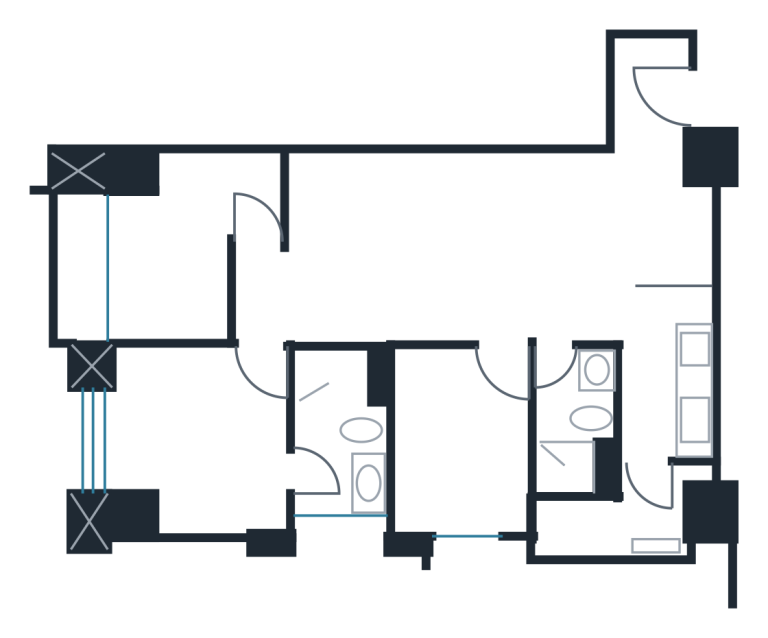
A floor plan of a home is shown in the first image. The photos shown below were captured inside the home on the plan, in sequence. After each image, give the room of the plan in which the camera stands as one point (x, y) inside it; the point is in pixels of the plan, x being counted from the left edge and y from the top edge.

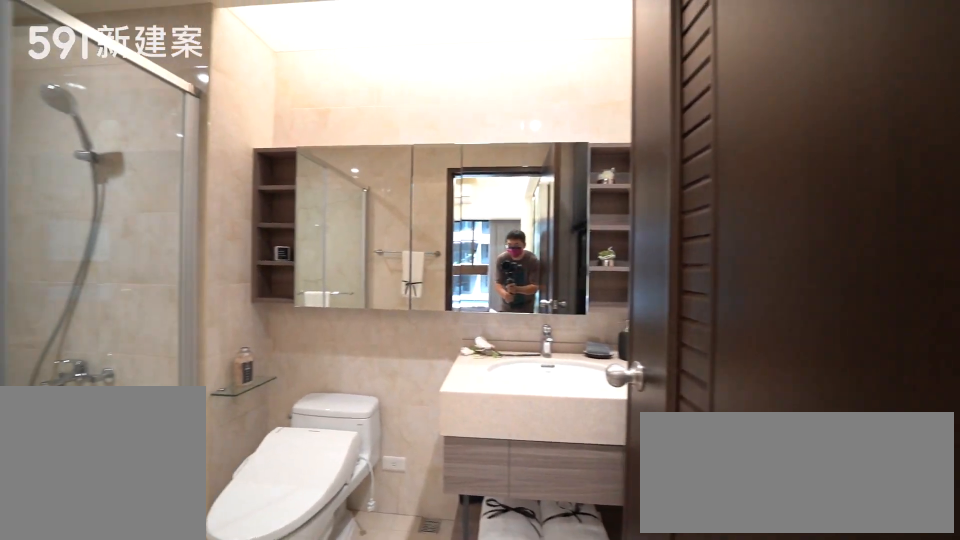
(338, 438)
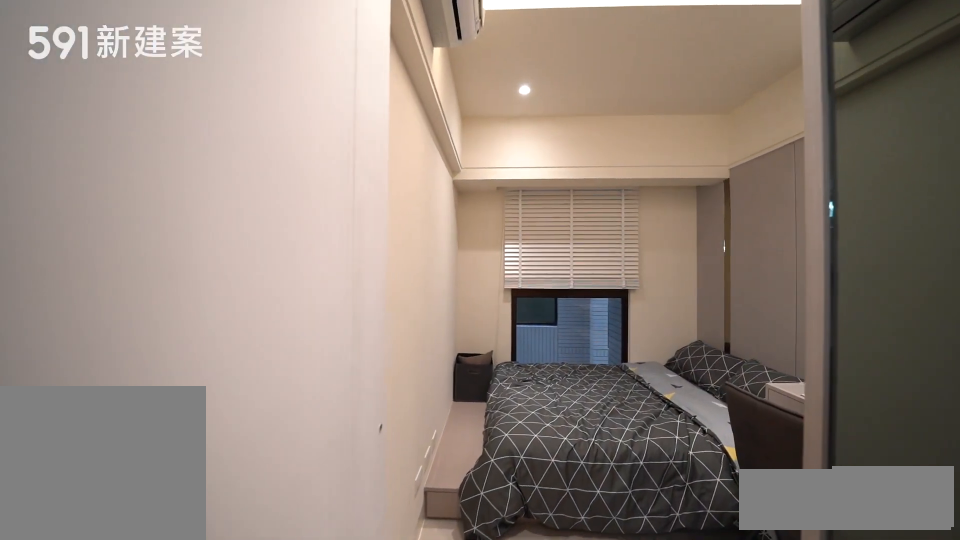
(457, 446)
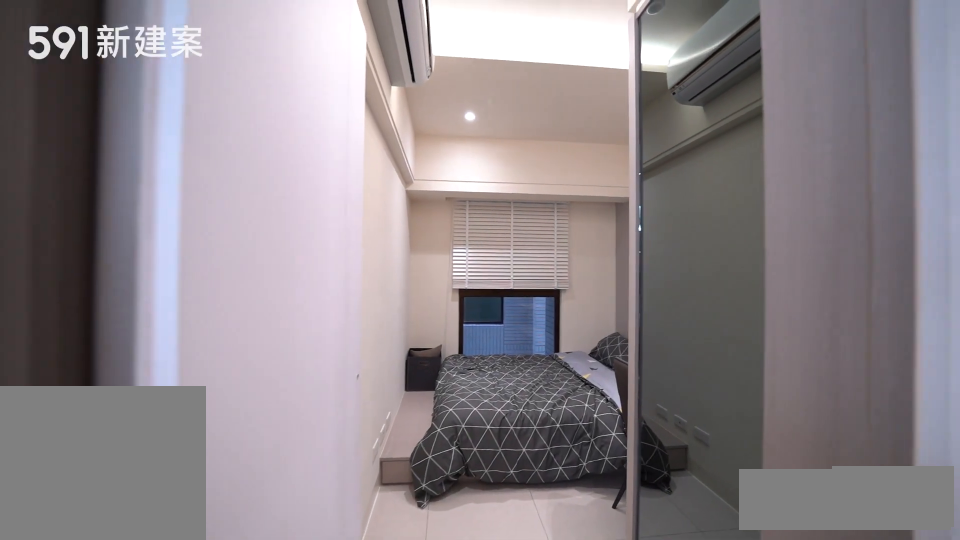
(457, 446)
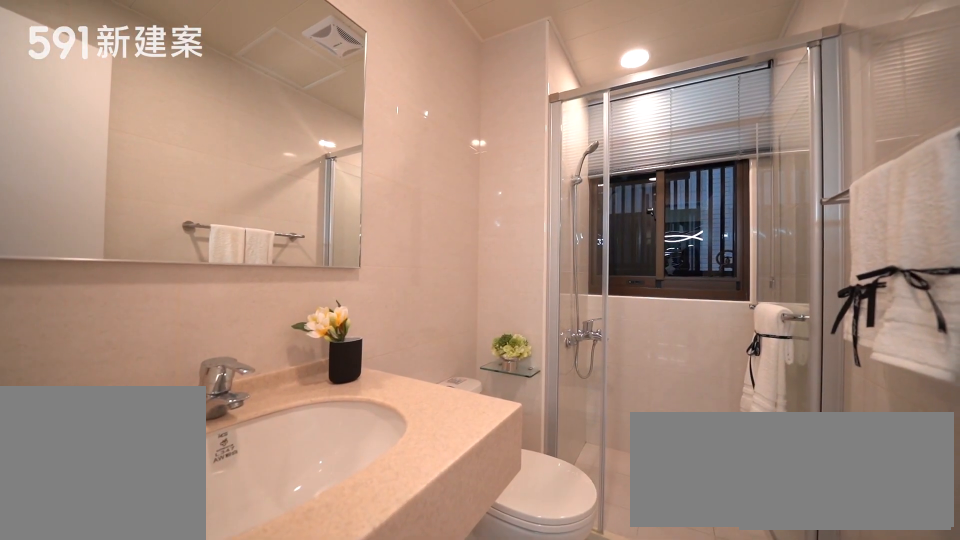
(578, 426)
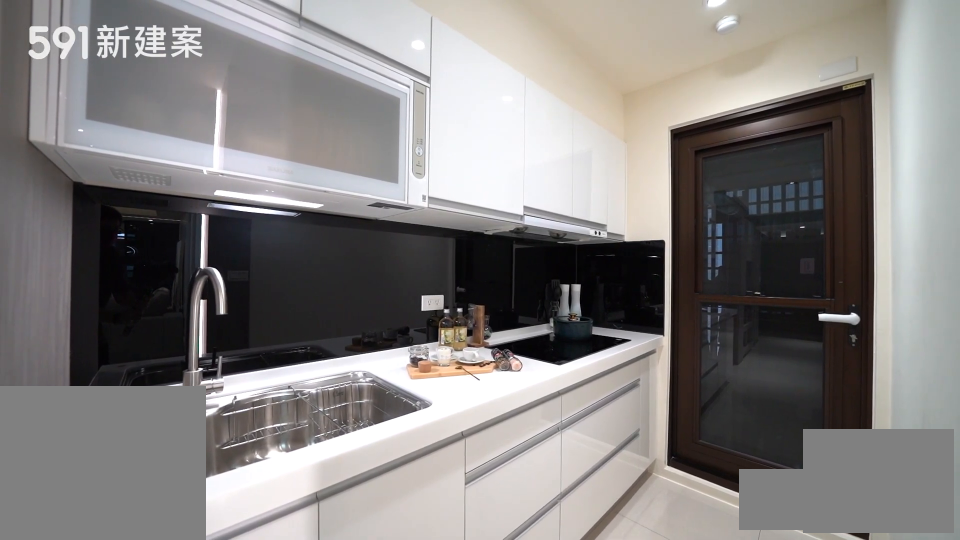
(659, 376)
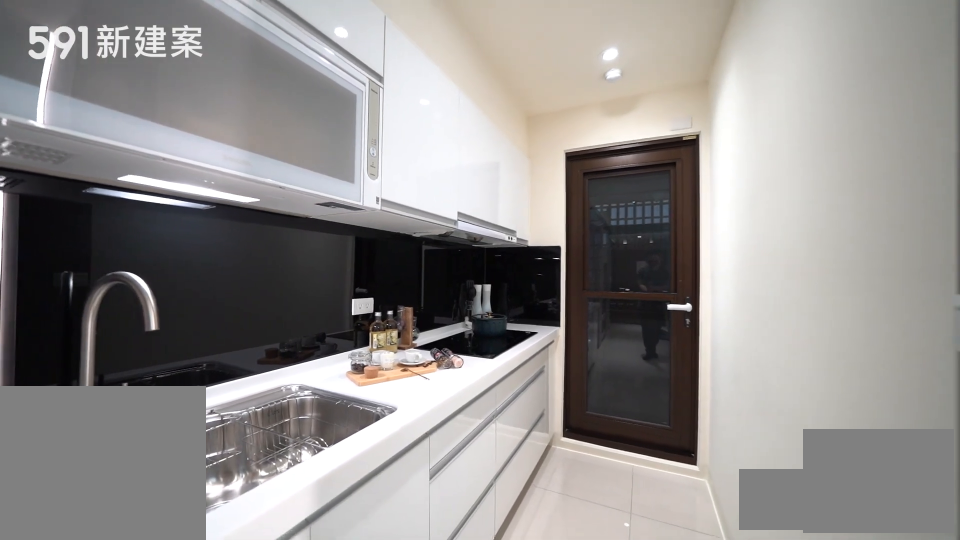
(659, 376)
